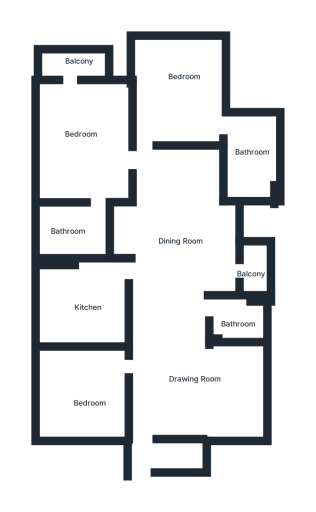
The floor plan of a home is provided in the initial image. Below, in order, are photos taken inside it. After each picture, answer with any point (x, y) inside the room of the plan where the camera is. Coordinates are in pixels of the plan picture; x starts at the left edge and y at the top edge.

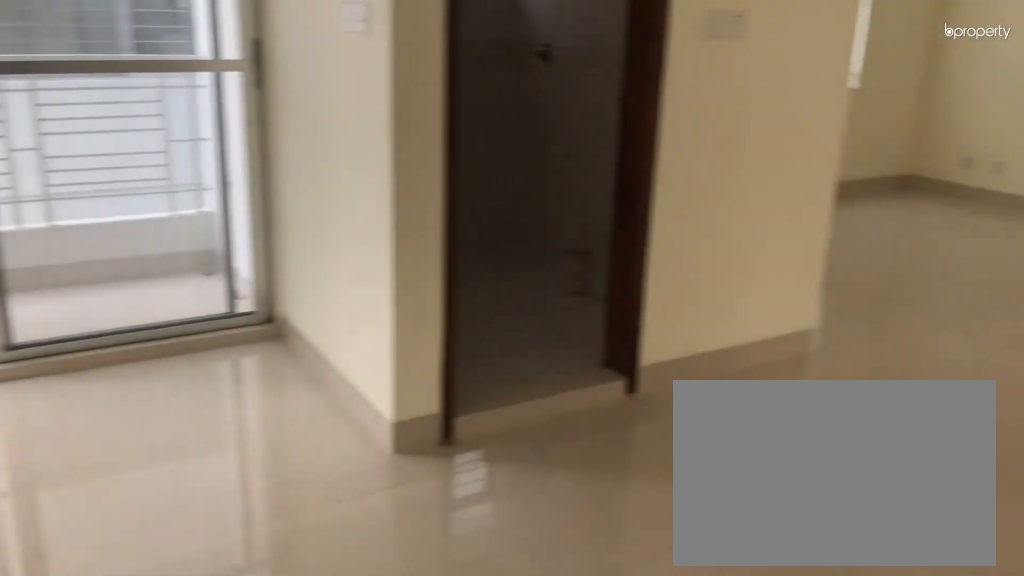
(172, 256)
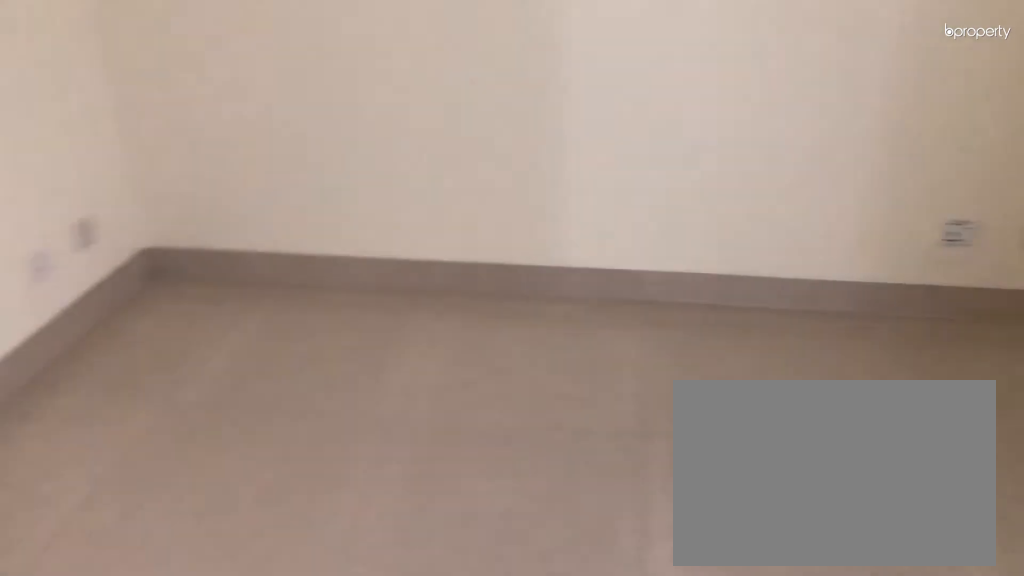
(94, 387)
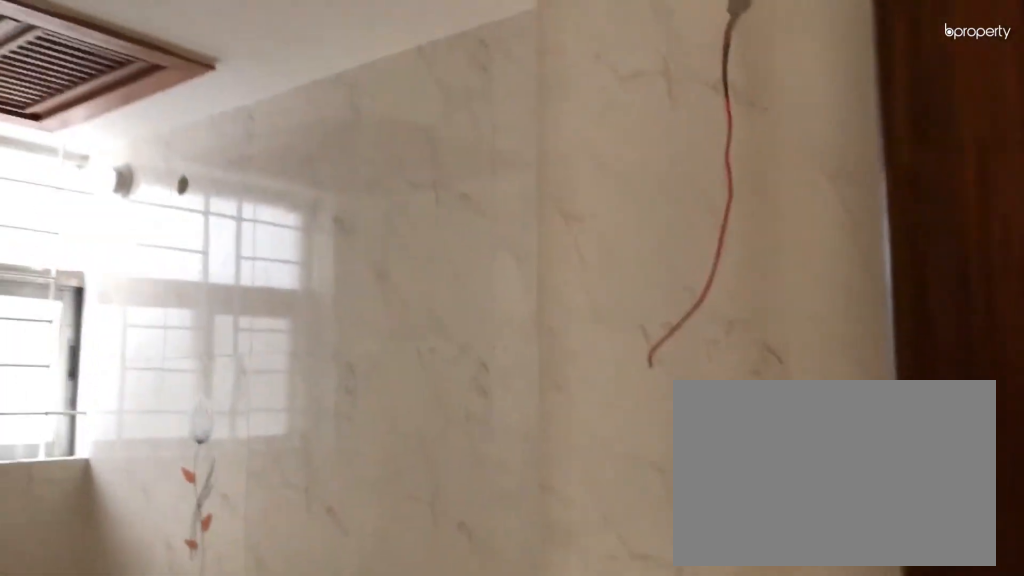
(240, 317)
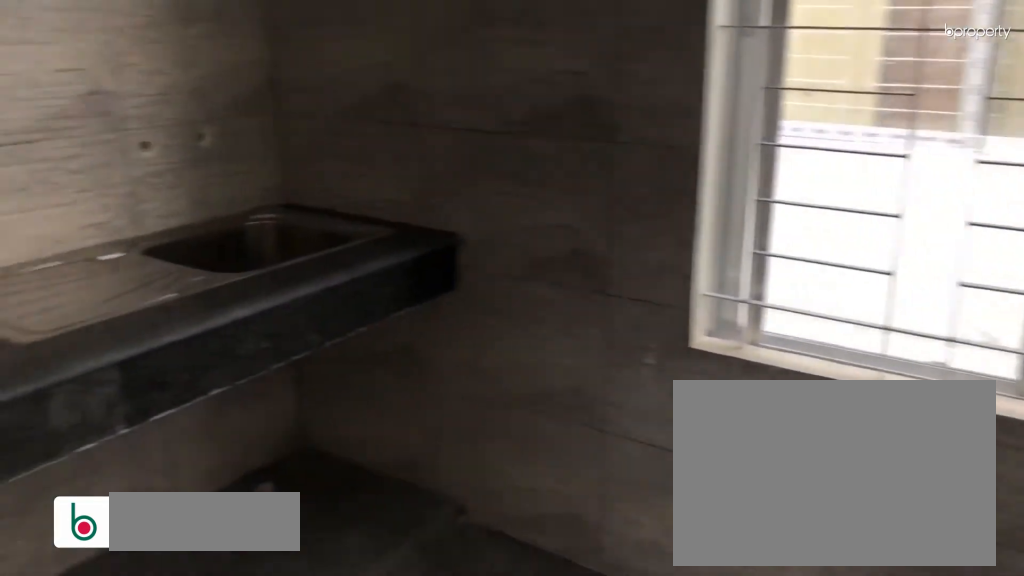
(87, 304)
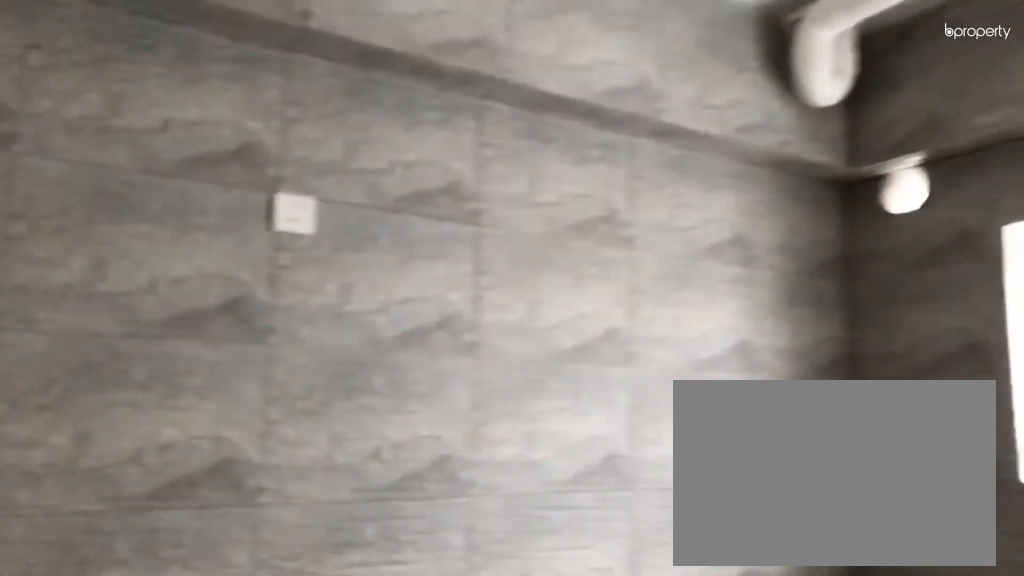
(87, 304)
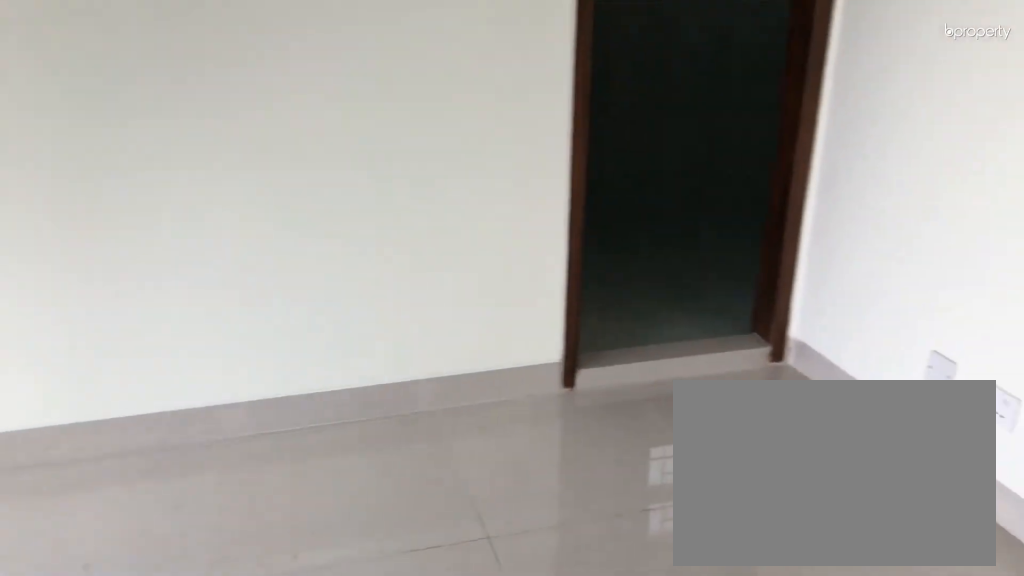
(190, 100)
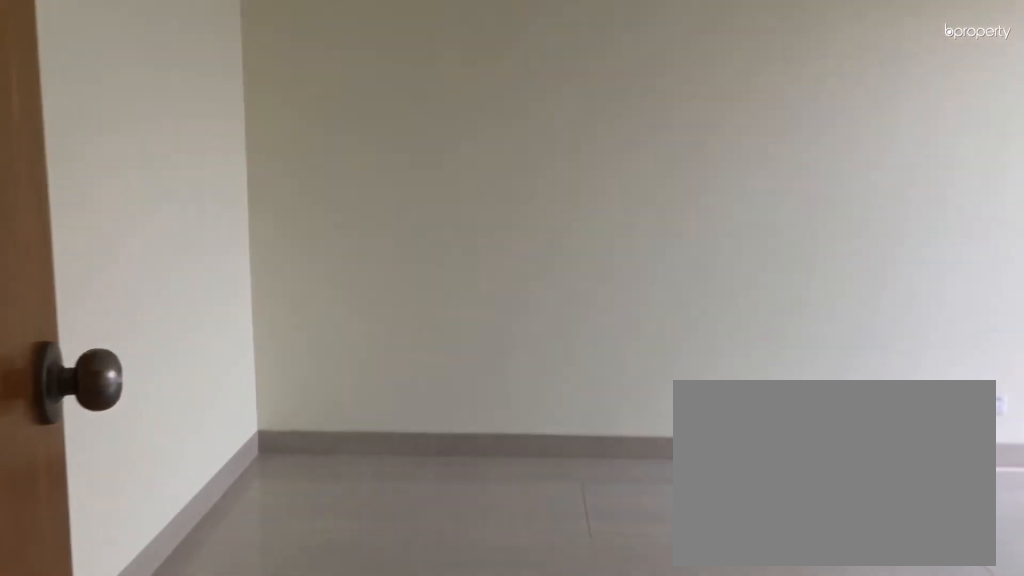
(90, 147)
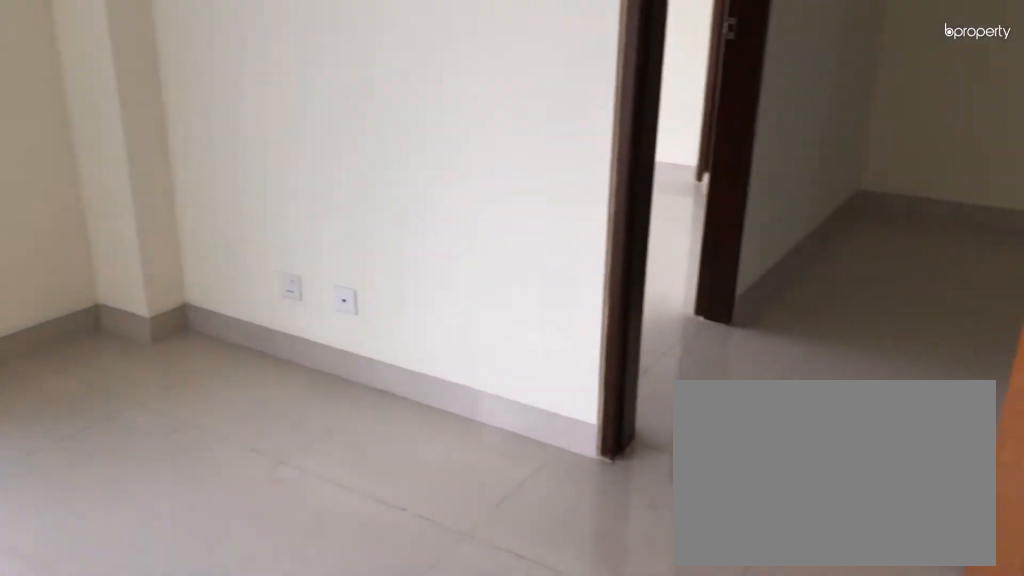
(90, 147)
